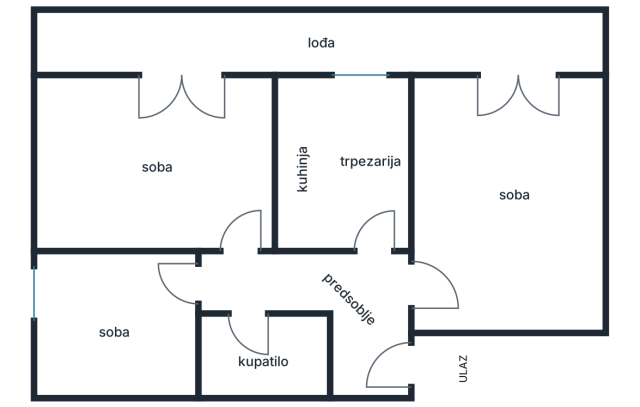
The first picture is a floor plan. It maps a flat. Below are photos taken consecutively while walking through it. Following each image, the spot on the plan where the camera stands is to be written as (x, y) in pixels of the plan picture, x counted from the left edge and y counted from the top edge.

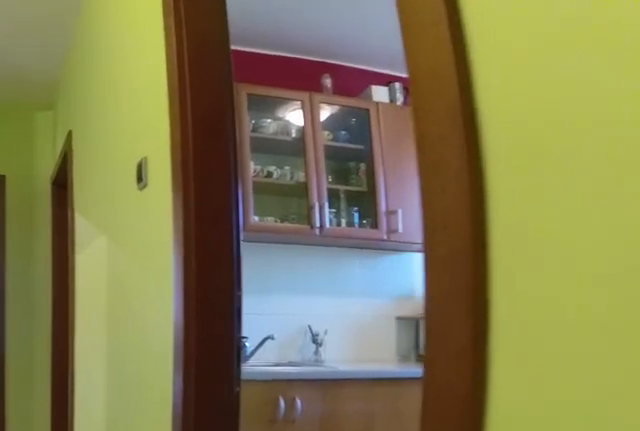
(428, 282)
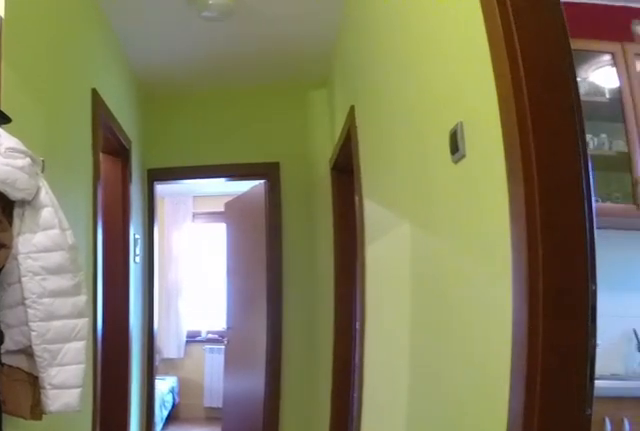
(402, 282)
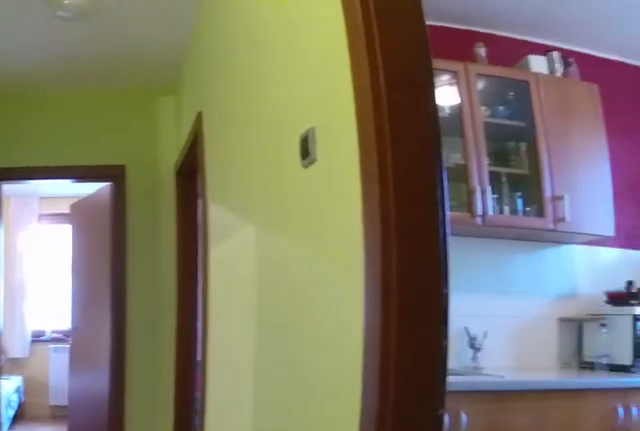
(406, 282)
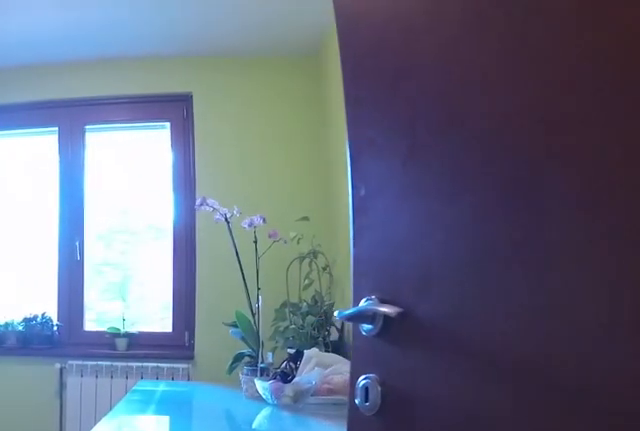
(393, 284)
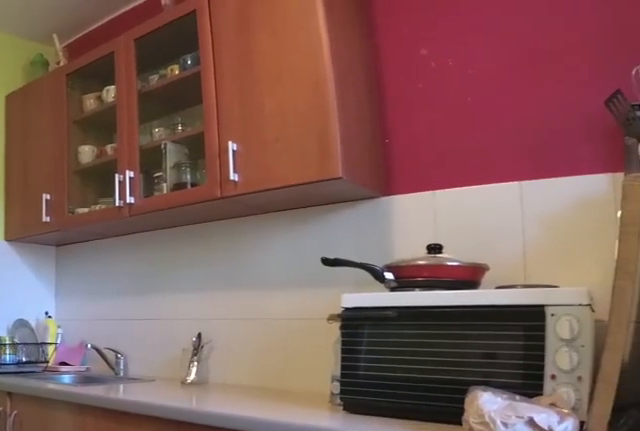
(376, 100)
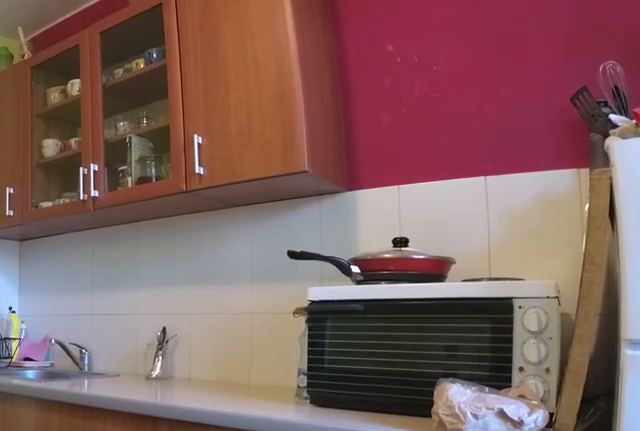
(375, 101)
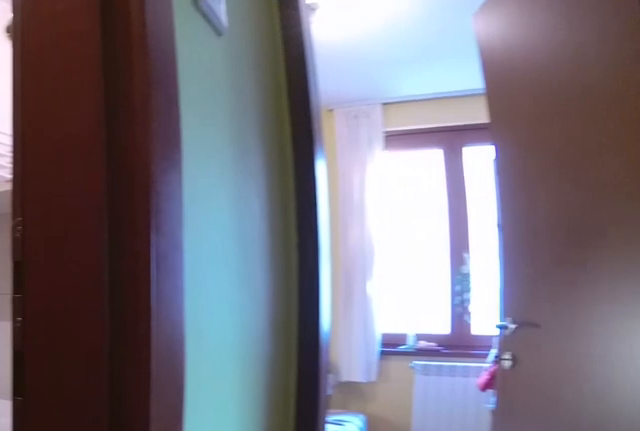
(264, 285)
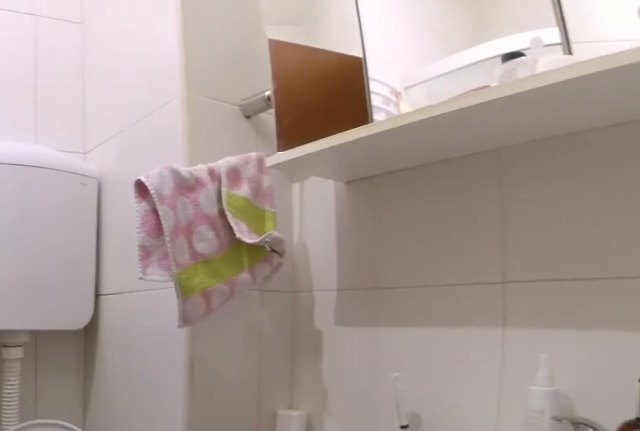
(251, 295)
